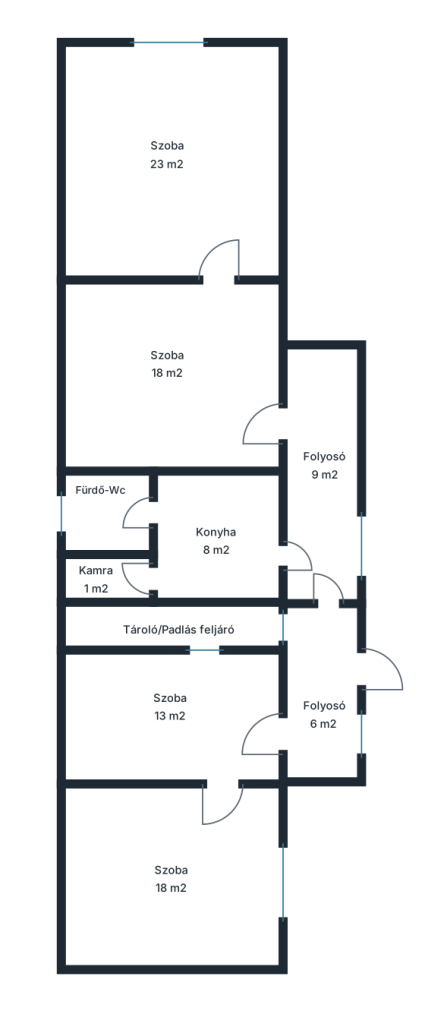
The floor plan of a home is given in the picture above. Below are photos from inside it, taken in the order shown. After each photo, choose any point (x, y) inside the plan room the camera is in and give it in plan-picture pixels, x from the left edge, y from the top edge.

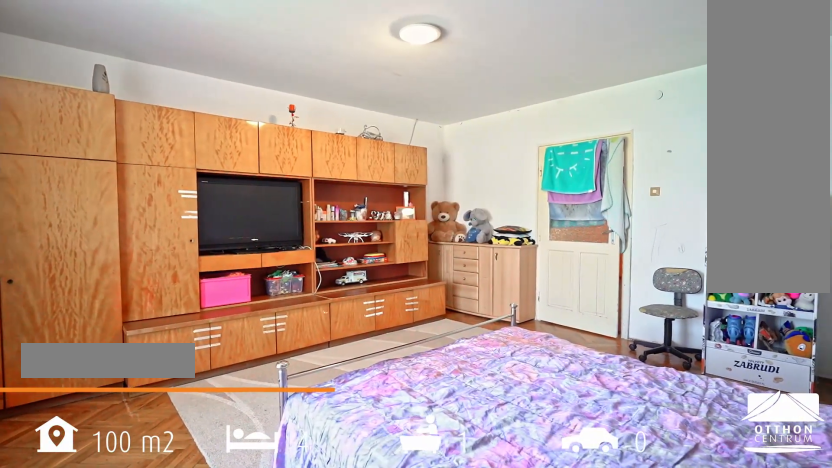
(171, 160)
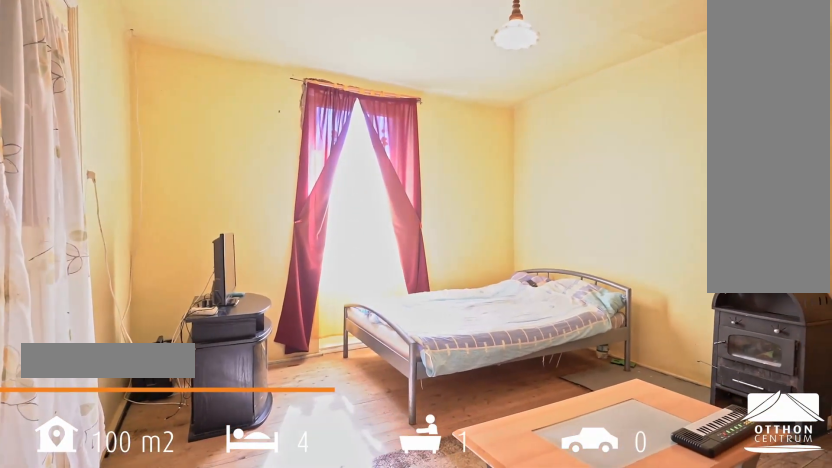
(164, 868)
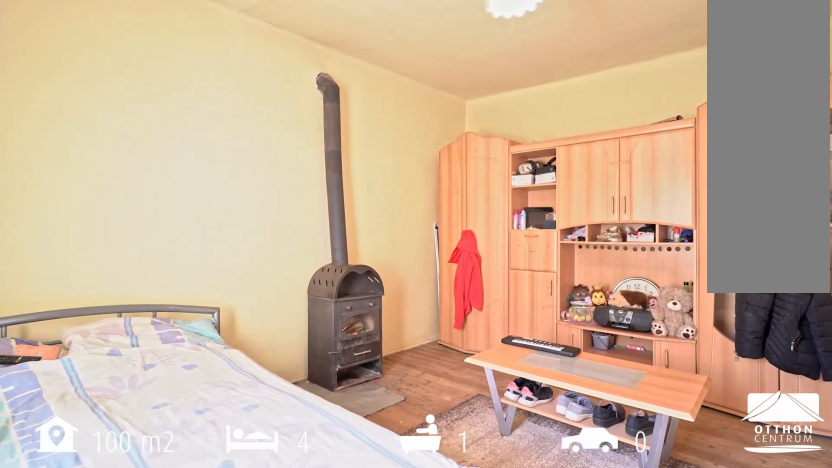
(164, 868)
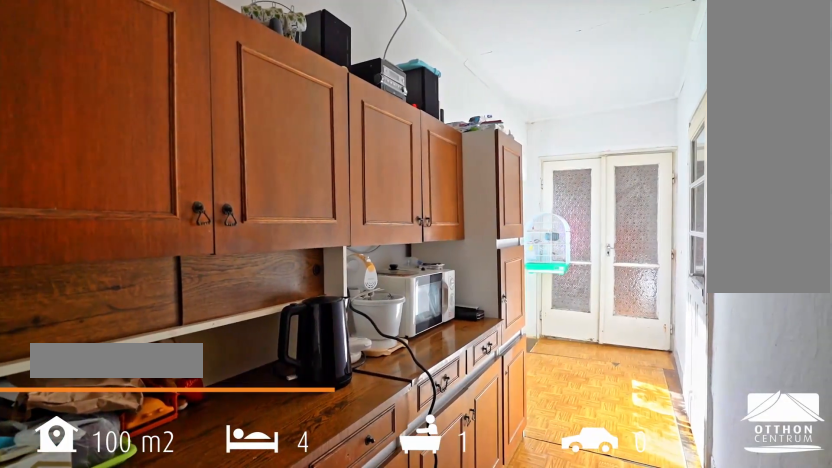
(321, 470)
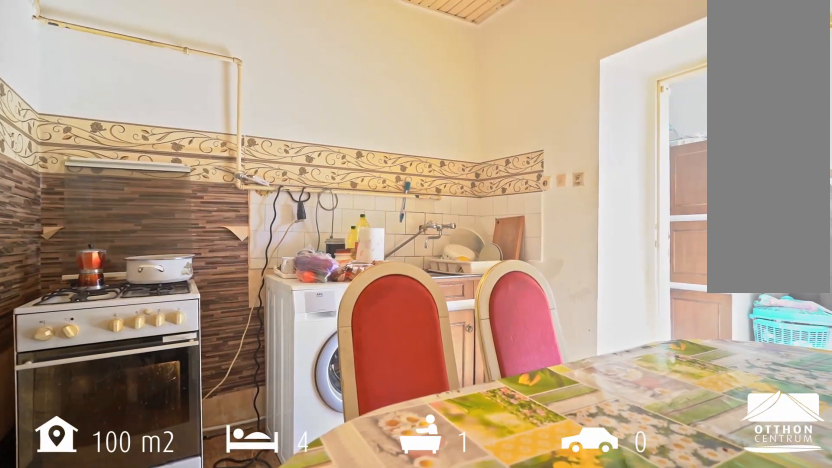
(214, 542)
